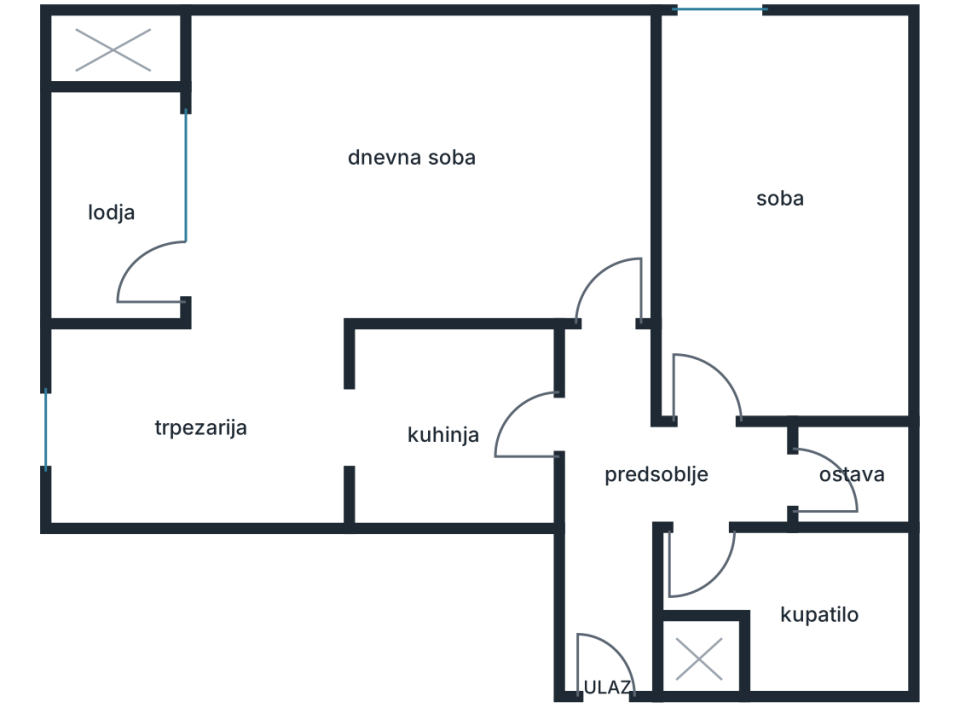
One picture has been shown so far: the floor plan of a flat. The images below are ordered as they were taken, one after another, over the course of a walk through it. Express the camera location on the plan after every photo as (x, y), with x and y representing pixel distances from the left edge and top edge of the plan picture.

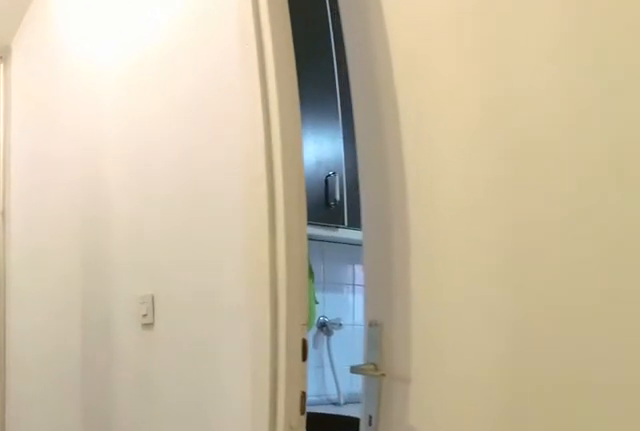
(592, 355)
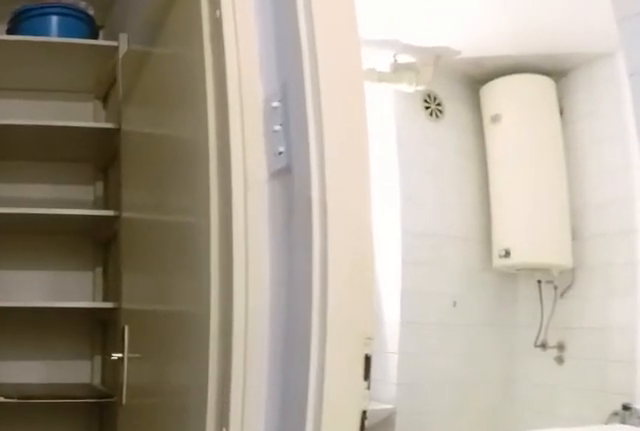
(605, 461)
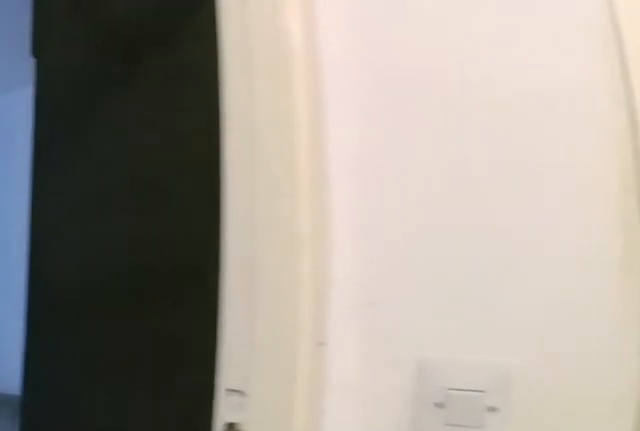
(714, 461)
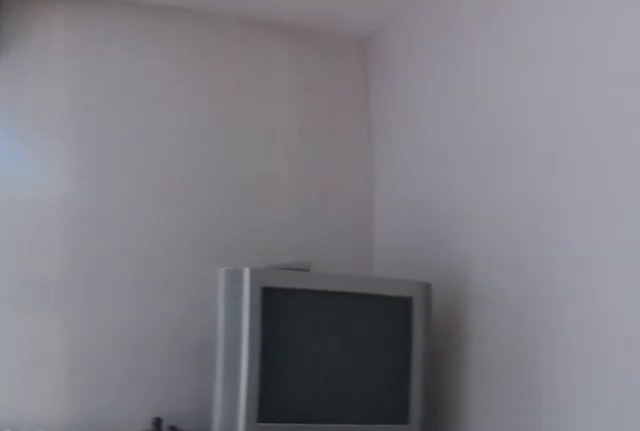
(725, 241)
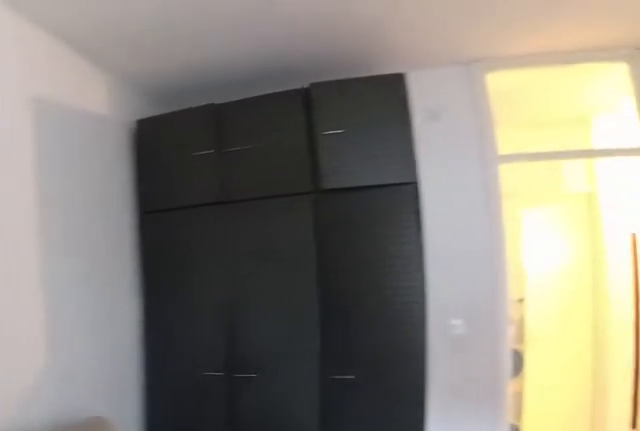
(701, 58)
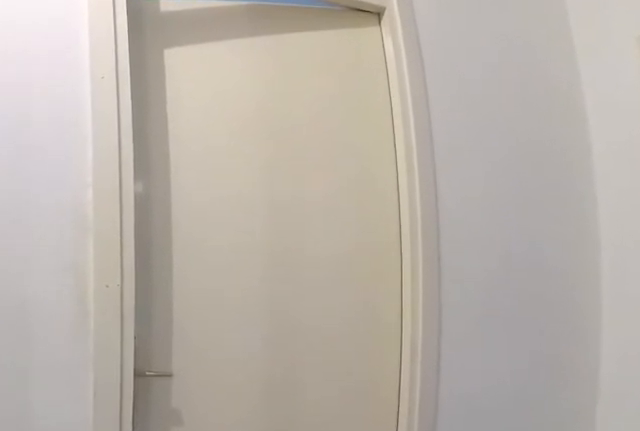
(695, 489)
